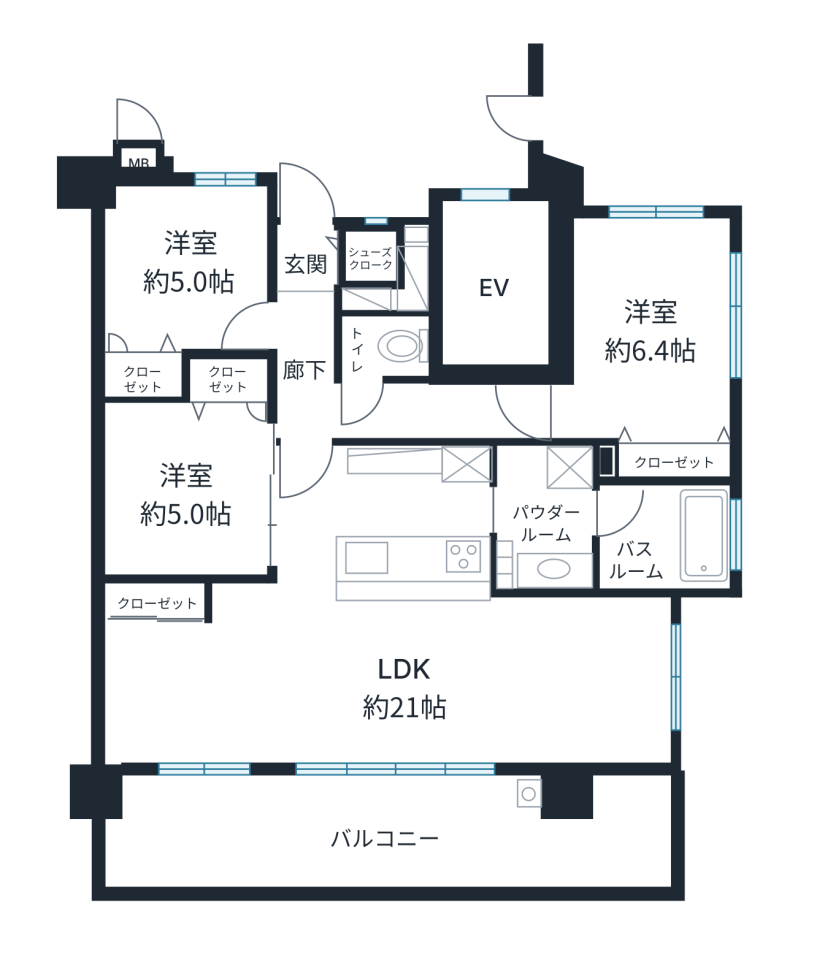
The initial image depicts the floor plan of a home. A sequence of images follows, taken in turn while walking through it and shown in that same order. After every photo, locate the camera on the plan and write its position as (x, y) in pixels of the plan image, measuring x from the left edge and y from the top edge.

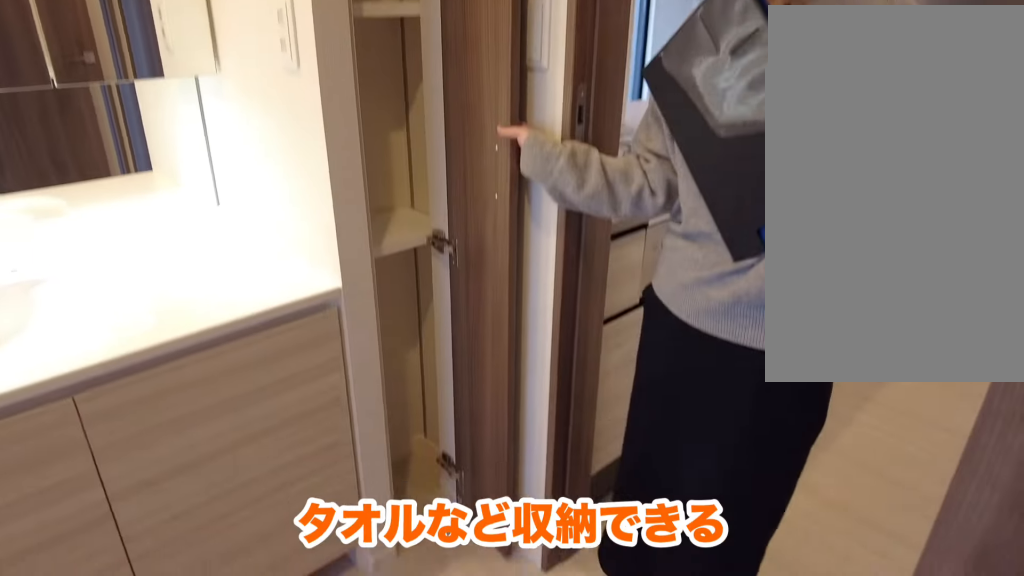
(548, 525)
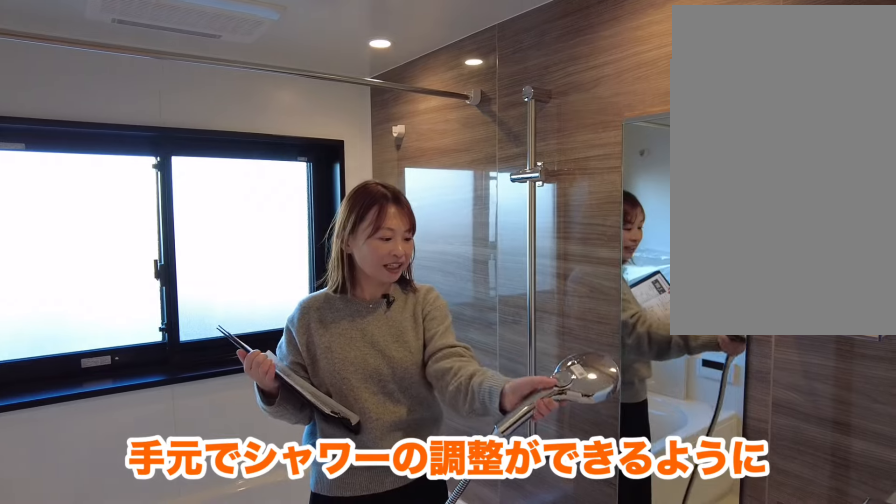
(646, 561)
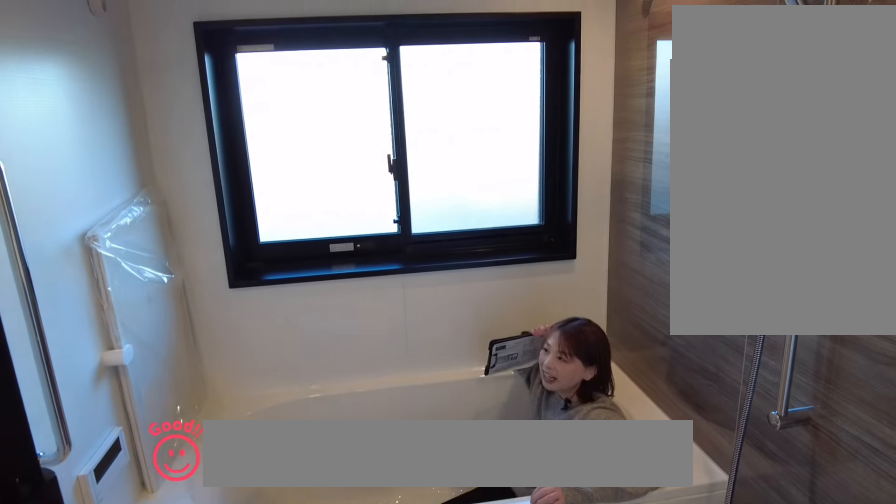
(646, 561)
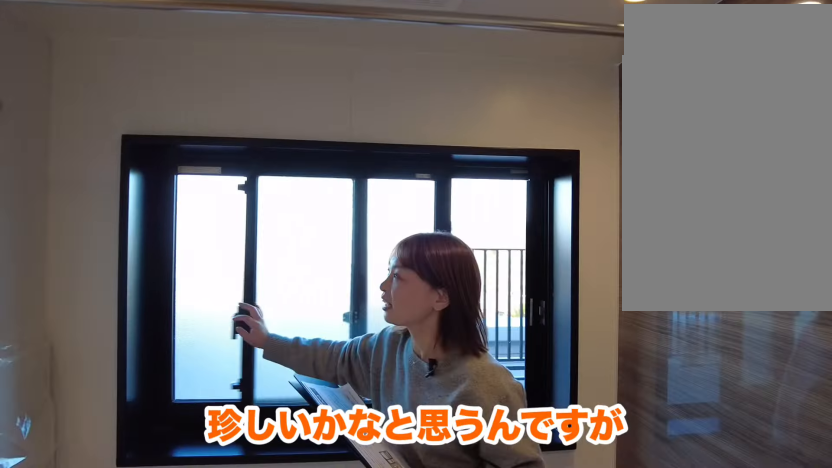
(646, 561)
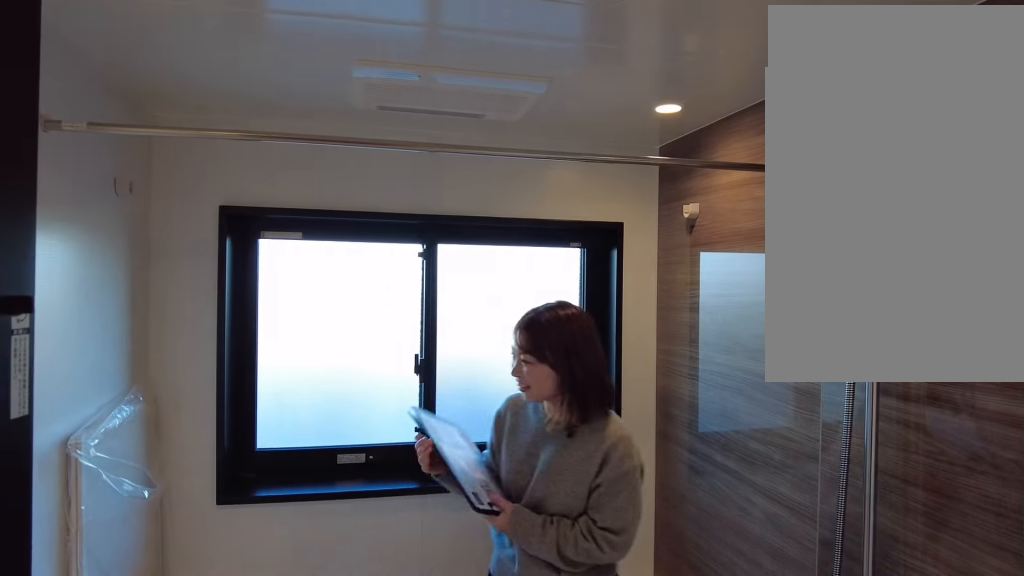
(642, 569)
